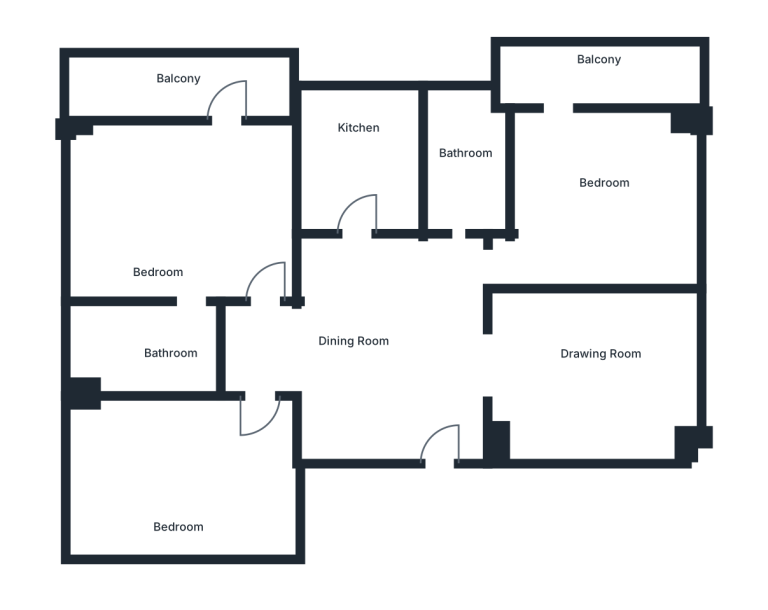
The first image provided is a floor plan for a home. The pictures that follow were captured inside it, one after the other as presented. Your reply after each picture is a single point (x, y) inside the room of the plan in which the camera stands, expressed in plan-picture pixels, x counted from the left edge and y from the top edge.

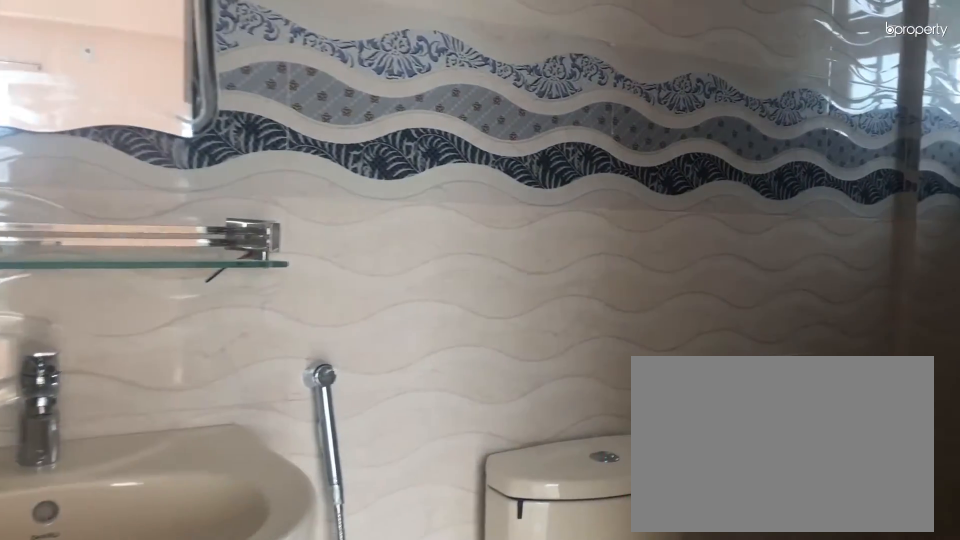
(156, 343)
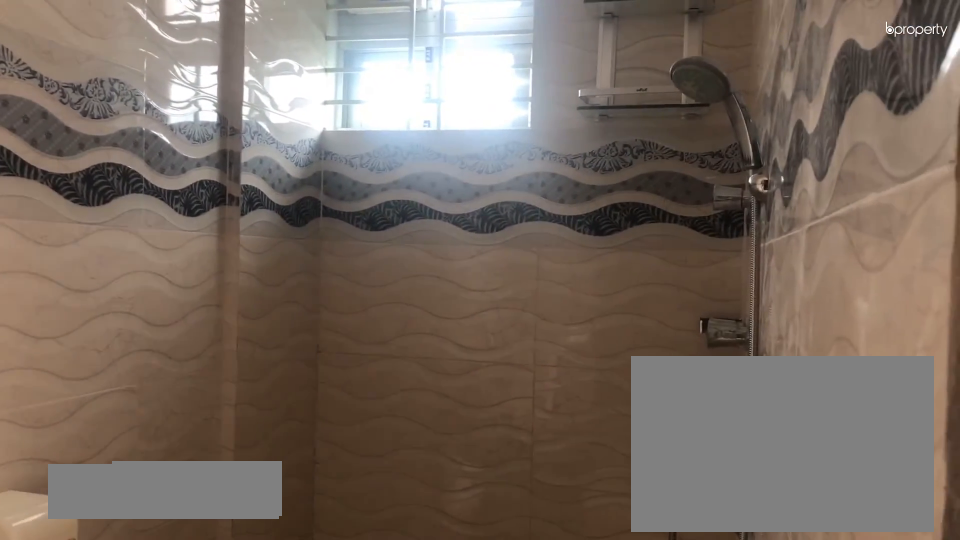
(156, 343)
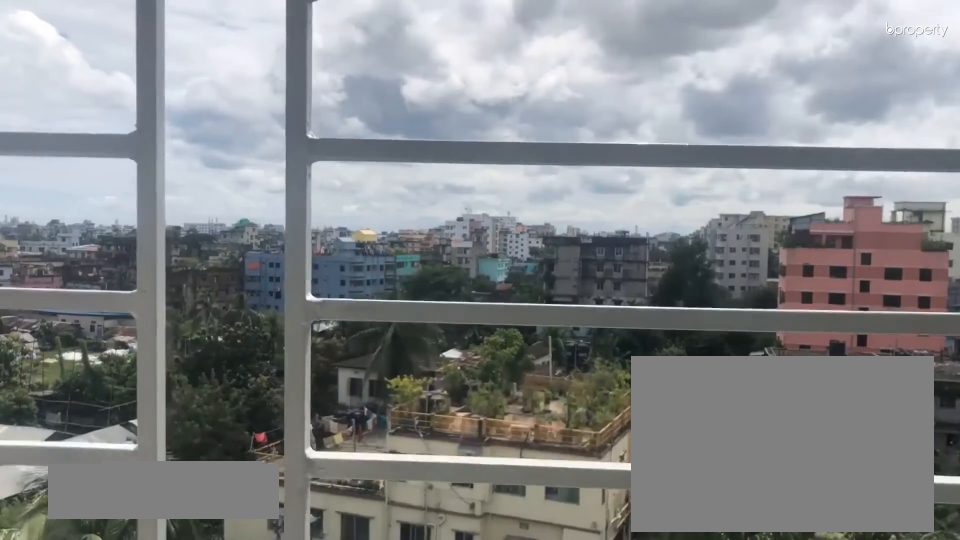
(184, 93)
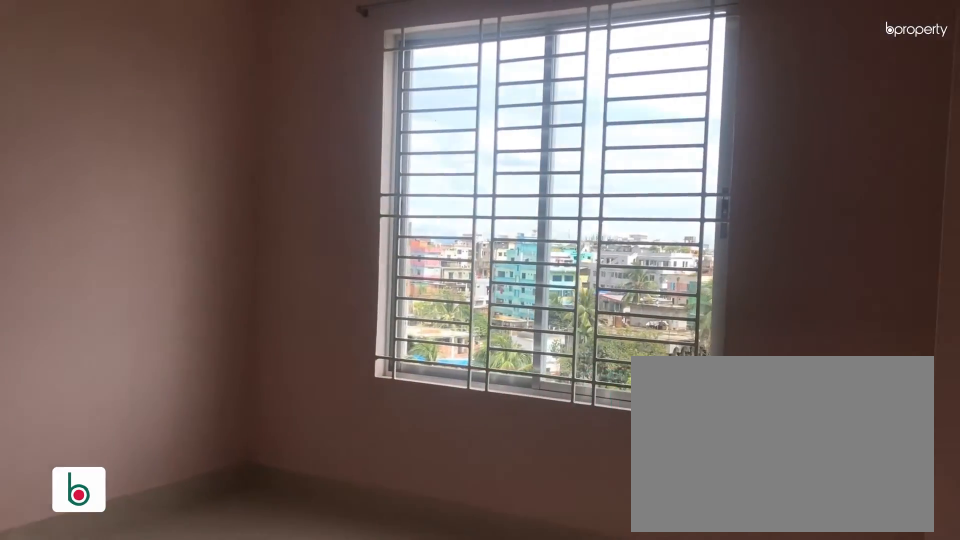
(187, 486)
